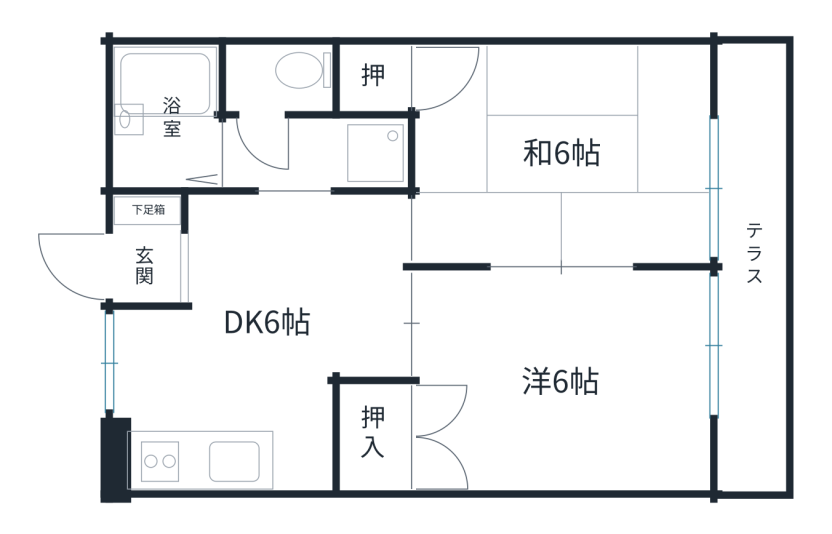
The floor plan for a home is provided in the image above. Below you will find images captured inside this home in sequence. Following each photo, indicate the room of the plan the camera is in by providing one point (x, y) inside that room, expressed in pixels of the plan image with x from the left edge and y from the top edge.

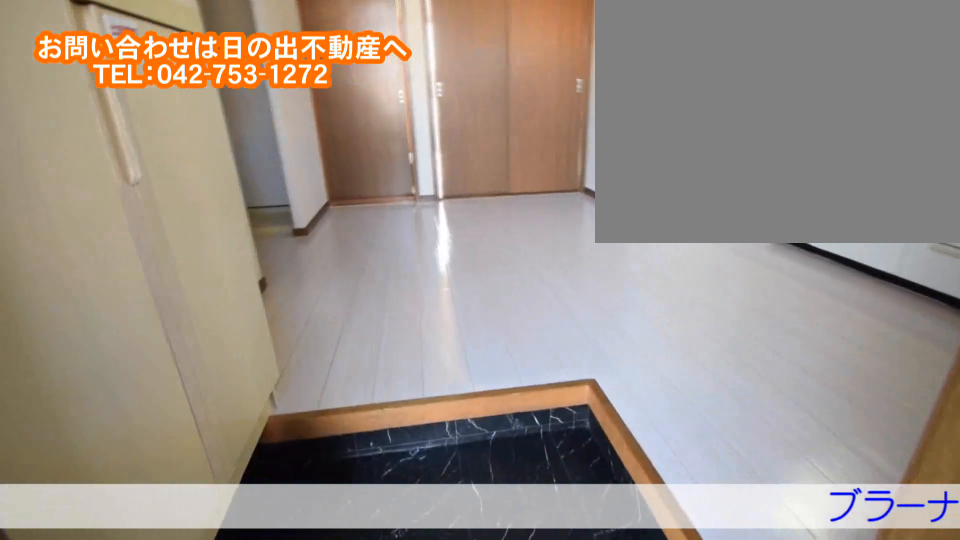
(181, 264)
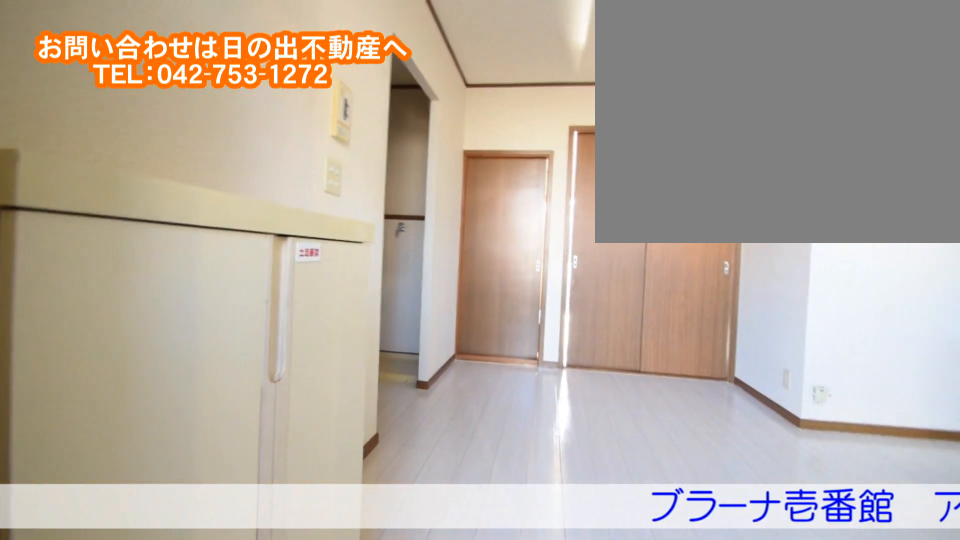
(180, 264)
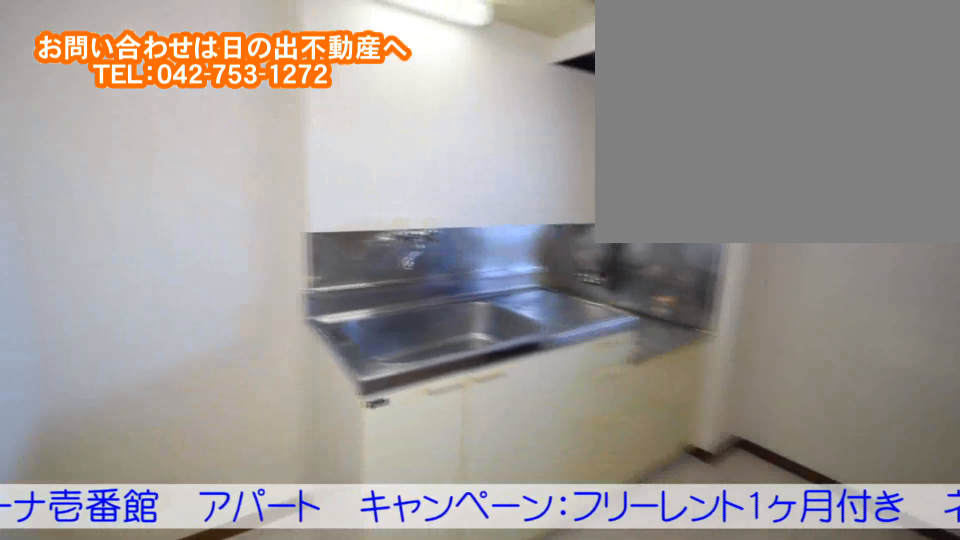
(273, 357)
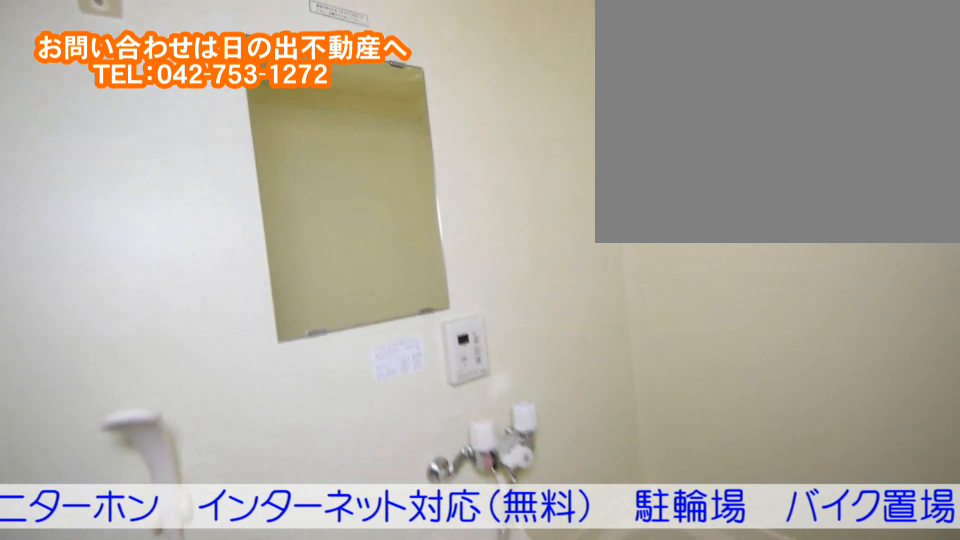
(168, 136)
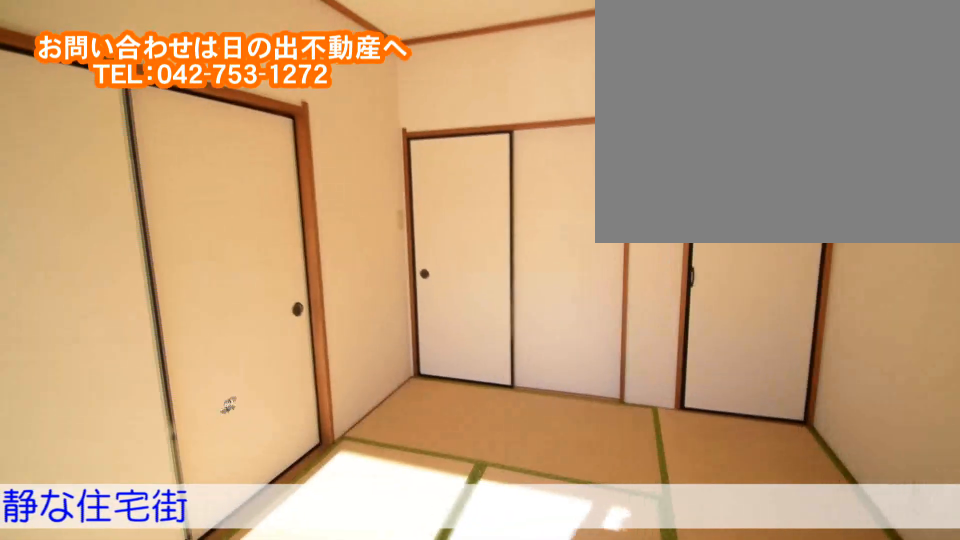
(634, 152)
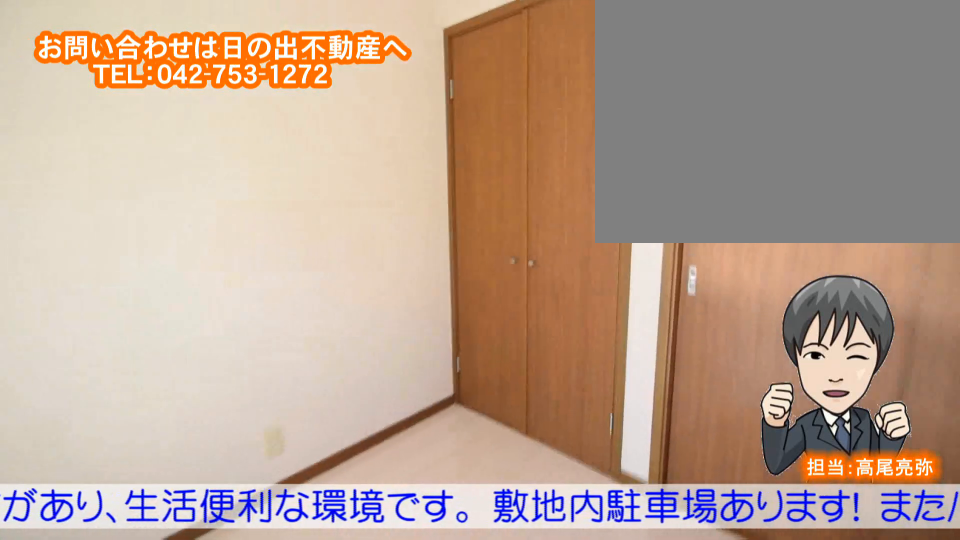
(640, 371)
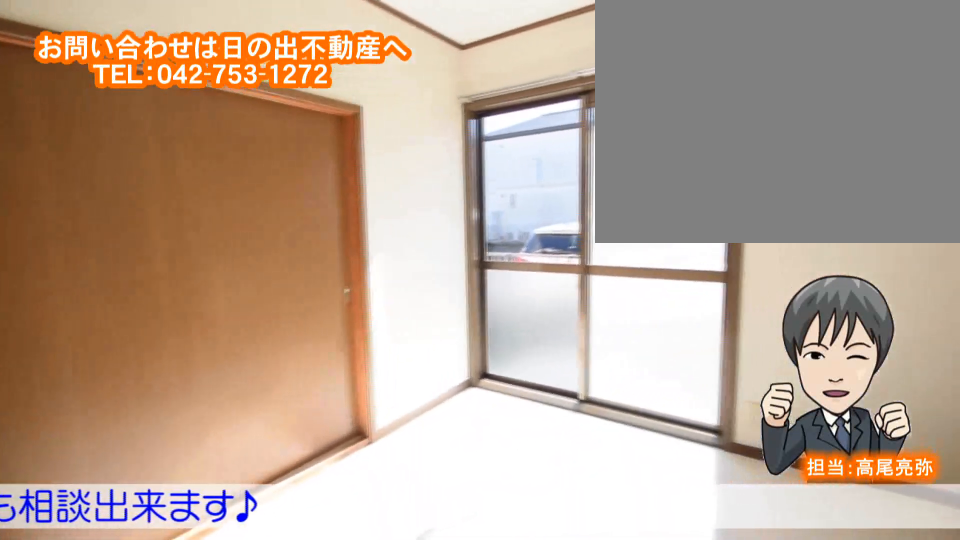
(640, 371)
